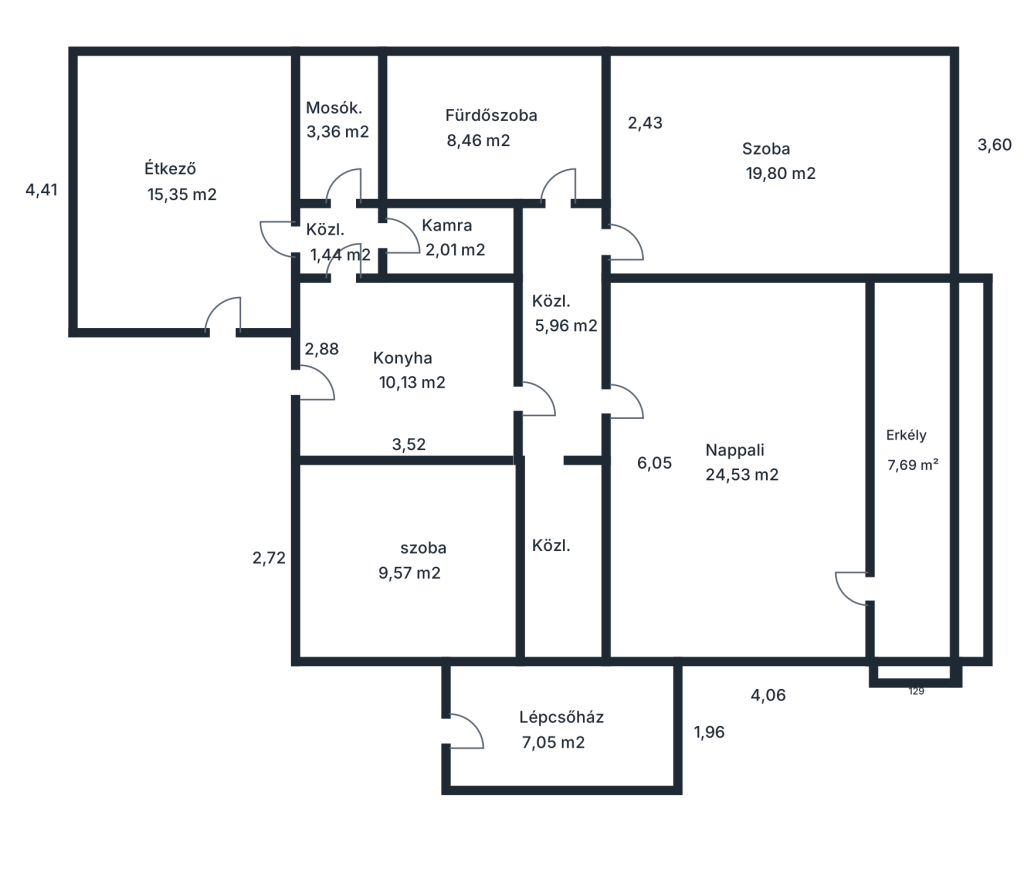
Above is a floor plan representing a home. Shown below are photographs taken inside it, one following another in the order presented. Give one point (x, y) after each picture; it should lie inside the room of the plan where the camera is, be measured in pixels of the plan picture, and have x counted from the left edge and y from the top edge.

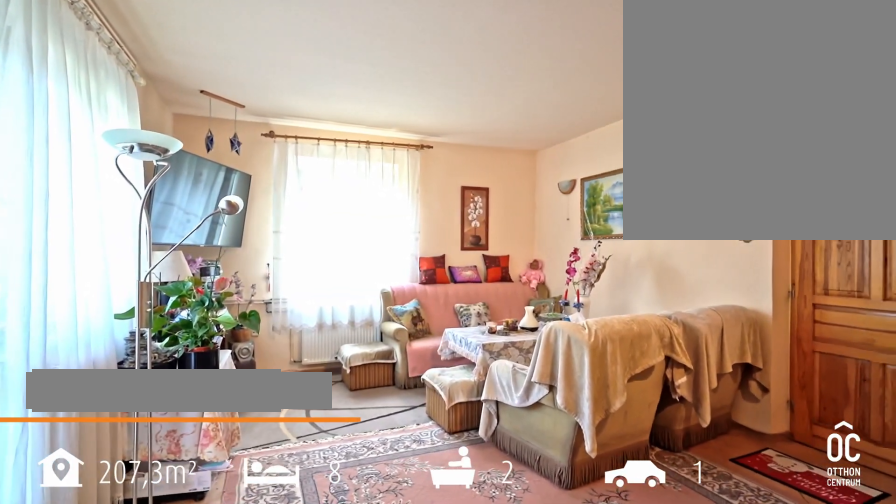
(732, 466)
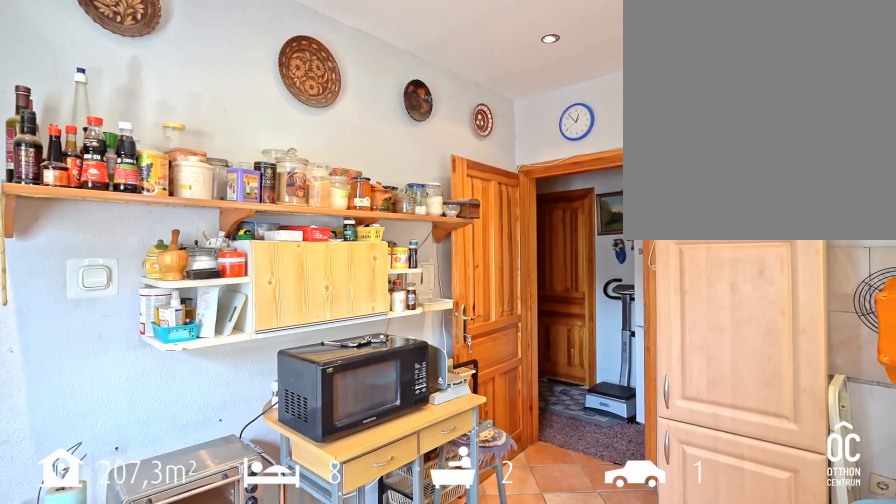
(405, 366)
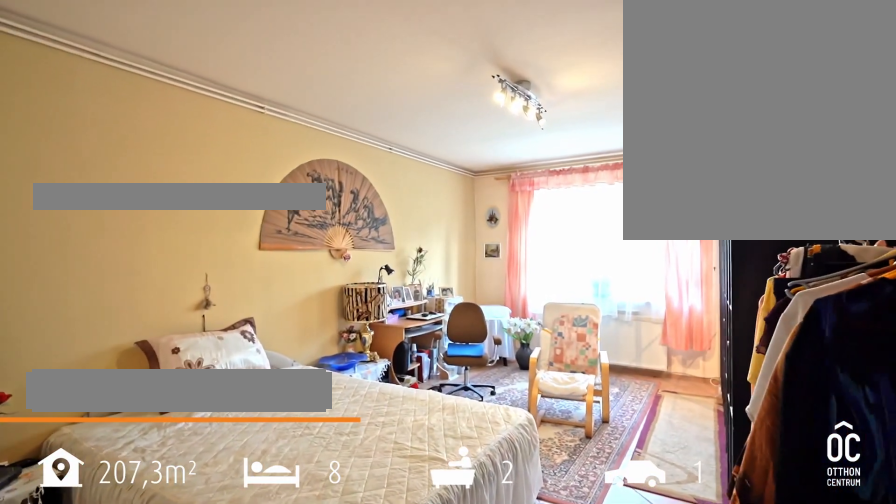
(778, 156)
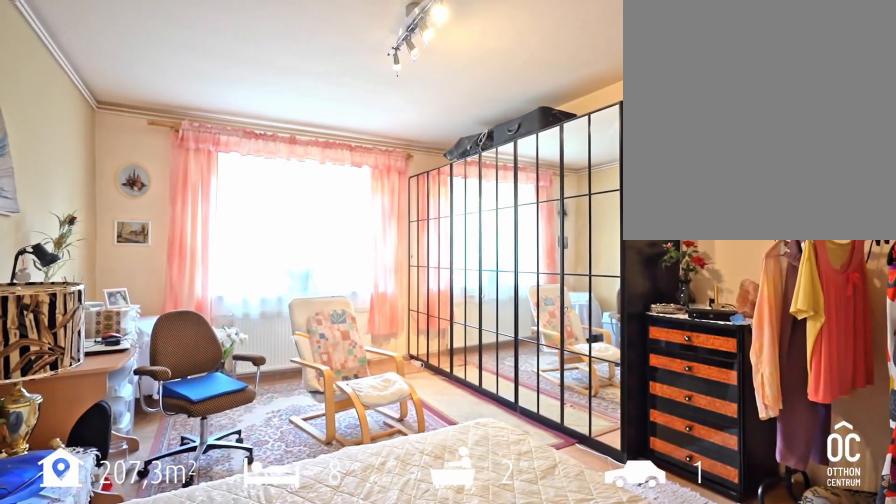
(778, 156)
